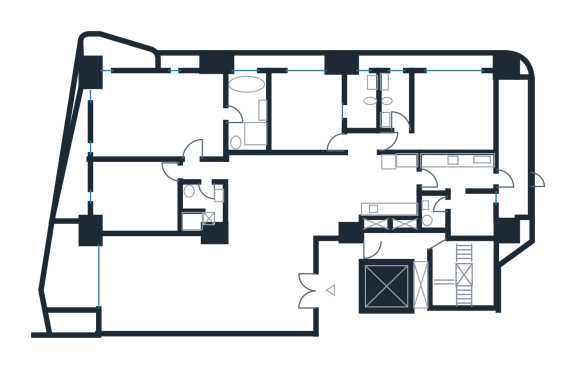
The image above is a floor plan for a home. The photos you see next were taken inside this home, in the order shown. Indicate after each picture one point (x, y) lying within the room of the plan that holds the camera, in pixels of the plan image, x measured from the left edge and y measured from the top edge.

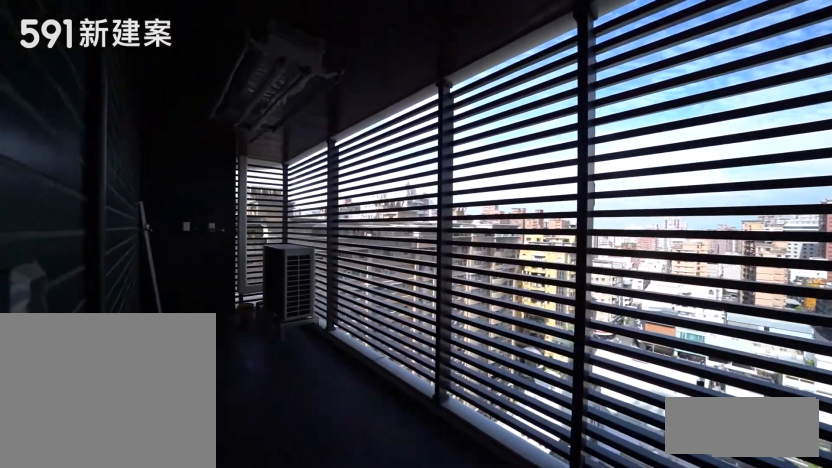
(515, 145)
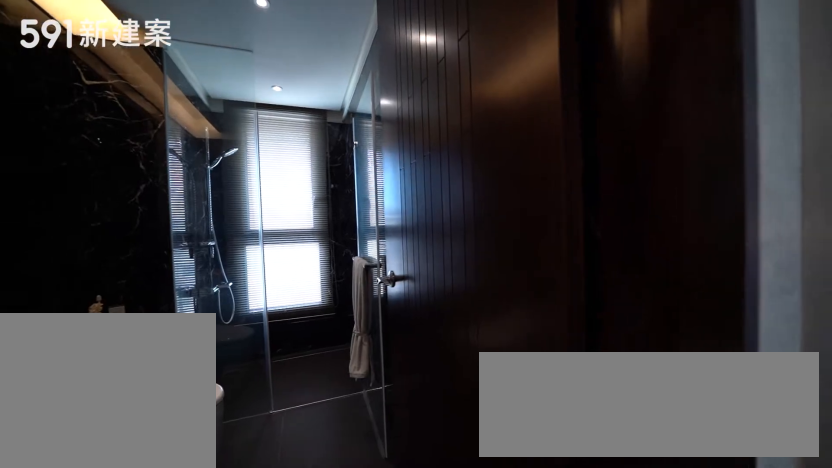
(397, 97)
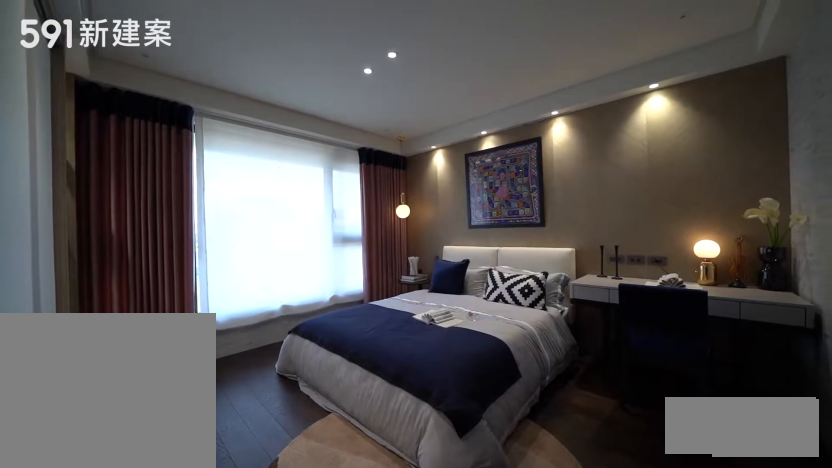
(449, 113)
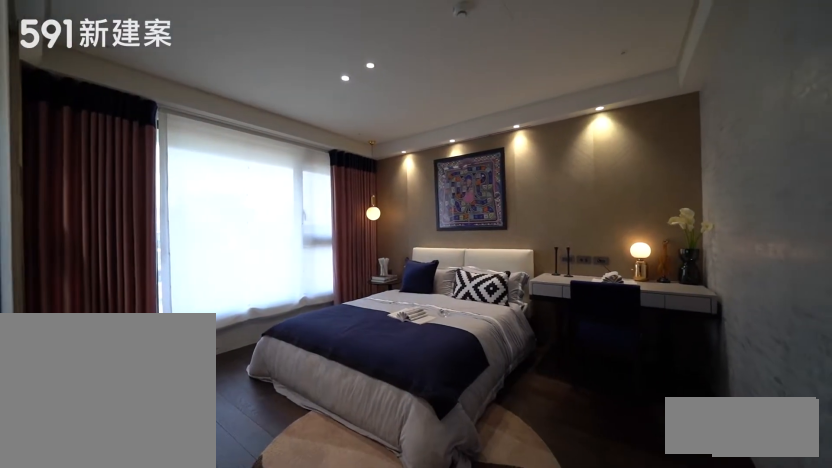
(449, 113)
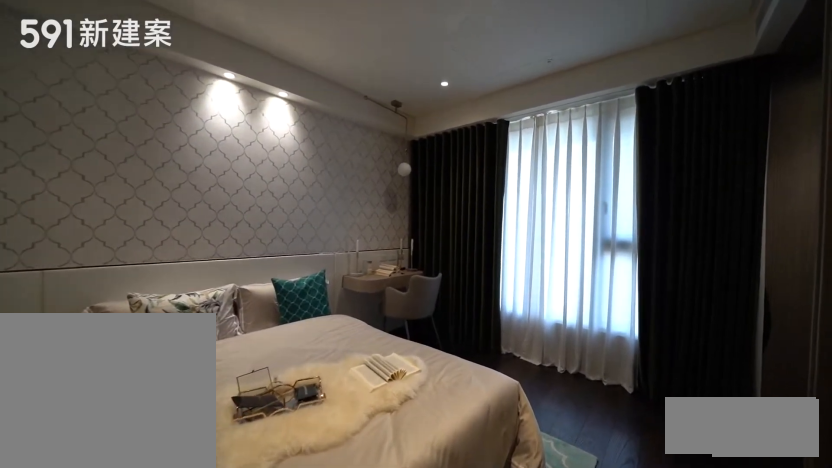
(305, 110)
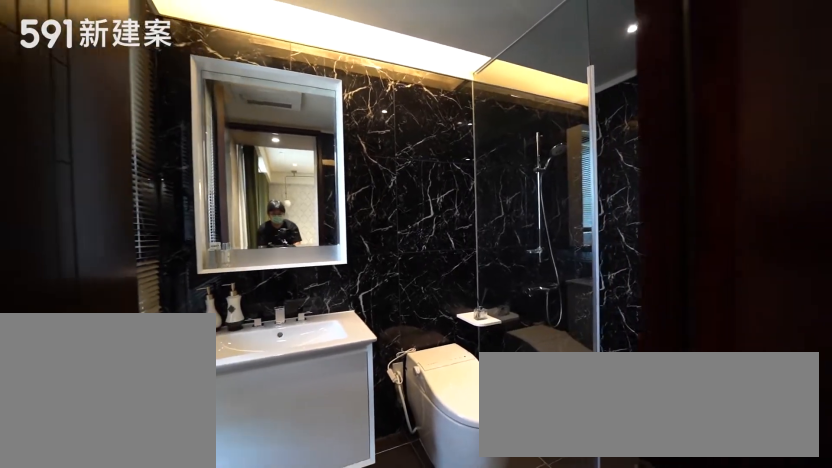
(362, 107)
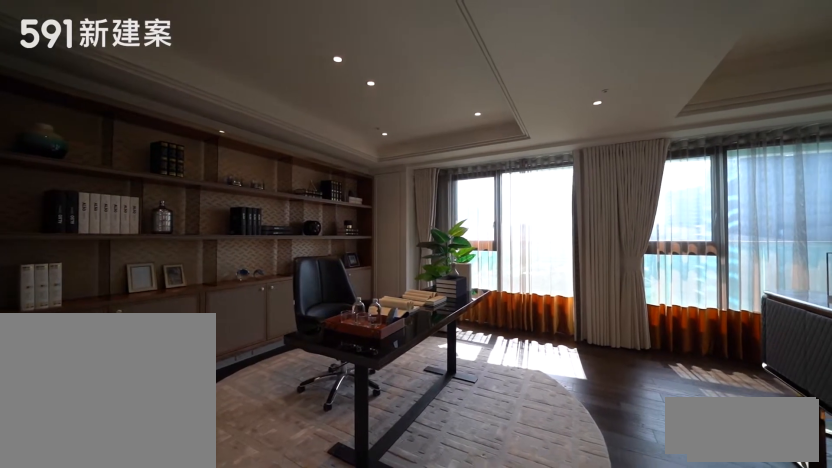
(137, 151)
